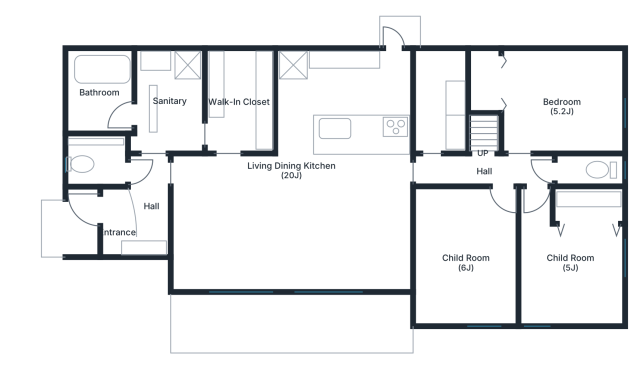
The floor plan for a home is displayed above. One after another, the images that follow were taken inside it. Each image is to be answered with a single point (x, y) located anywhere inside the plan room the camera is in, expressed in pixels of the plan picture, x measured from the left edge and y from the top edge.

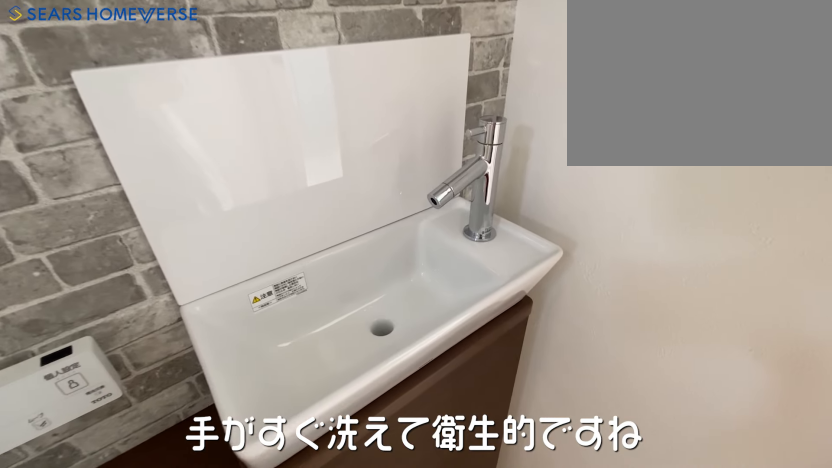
(103, 165)
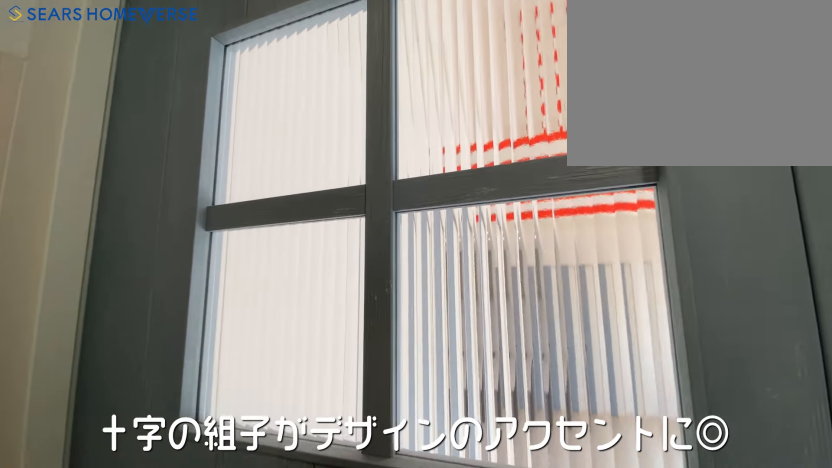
(293, 221)
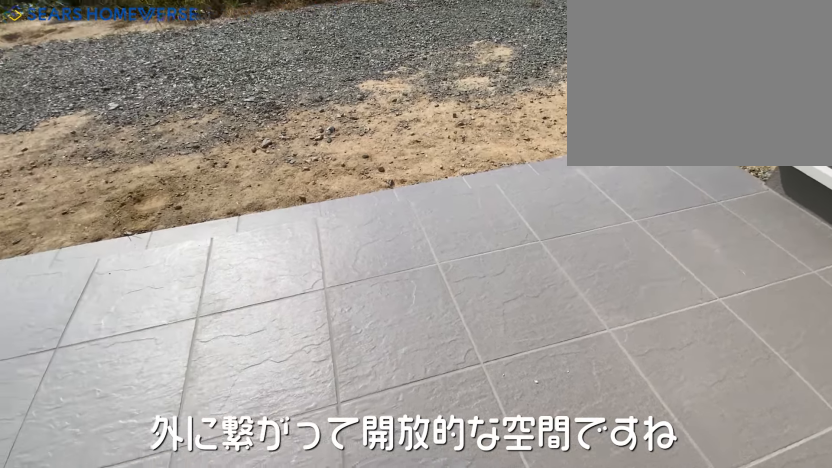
(293, 221)
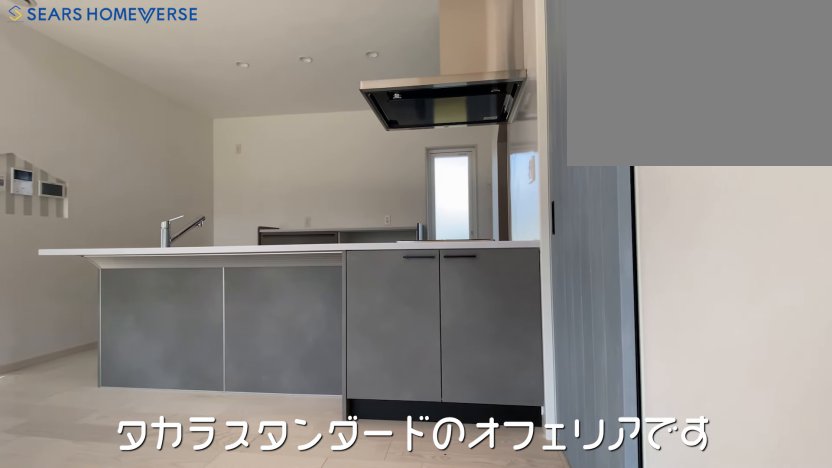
(352, 94)
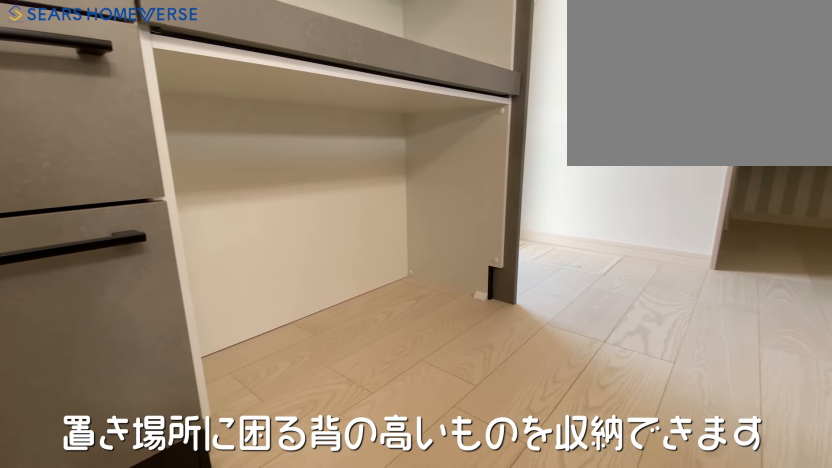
(352, 94)
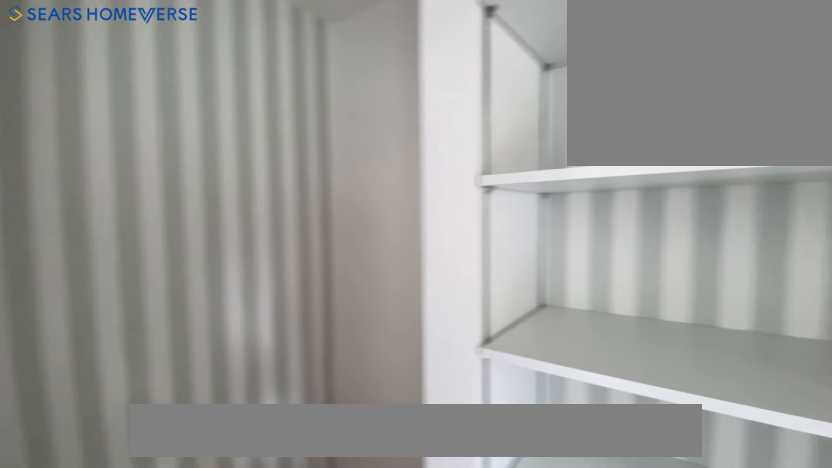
(438, 100)
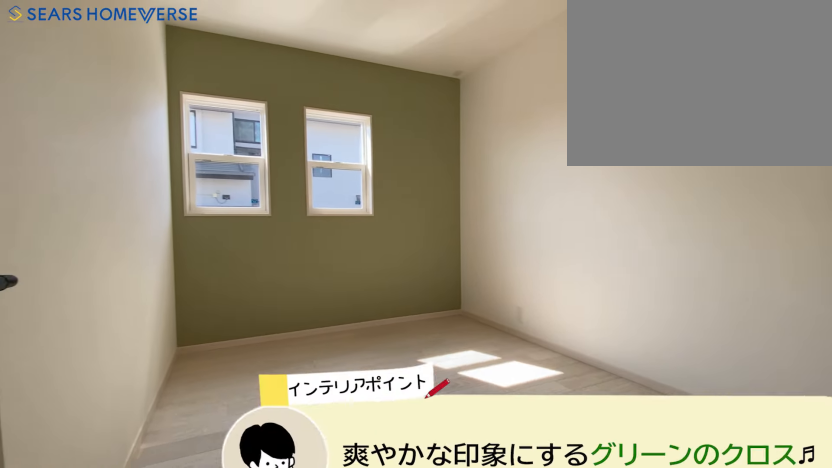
(465, 256)
